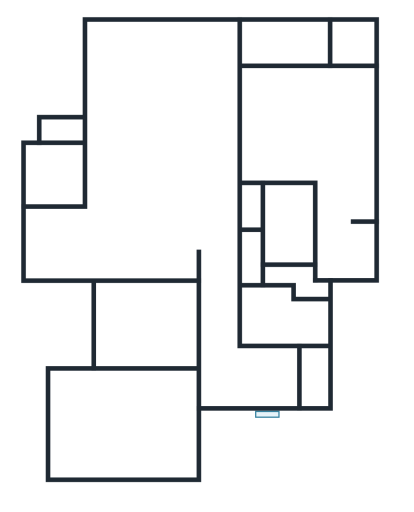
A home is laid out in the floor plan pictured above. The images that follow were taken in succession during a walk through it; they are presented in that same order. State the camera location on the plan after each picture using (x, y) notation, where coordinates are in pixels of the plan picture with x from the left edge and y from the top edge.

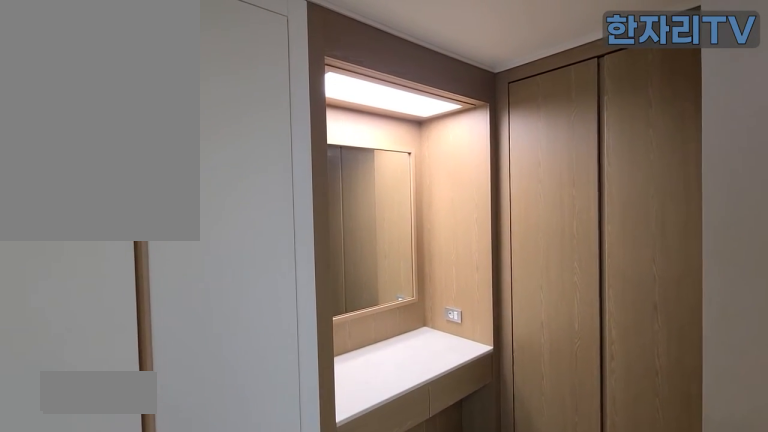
(344, 245)
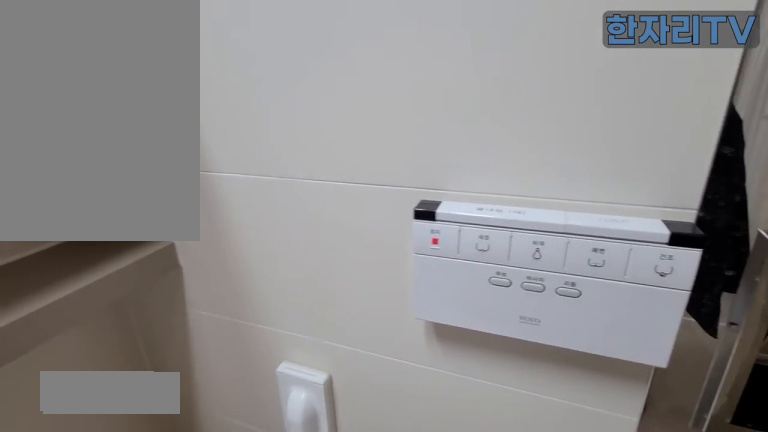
(289, 218)
